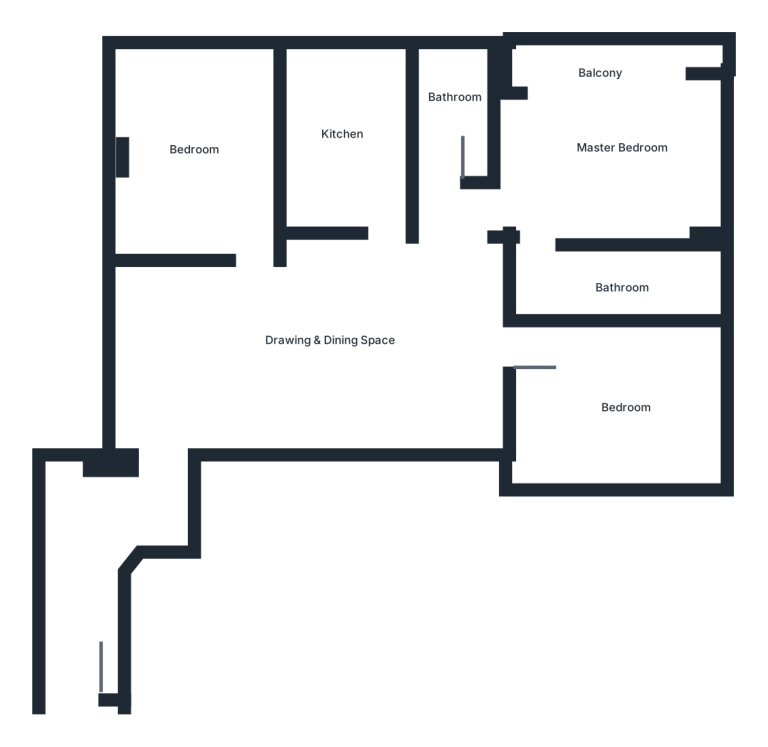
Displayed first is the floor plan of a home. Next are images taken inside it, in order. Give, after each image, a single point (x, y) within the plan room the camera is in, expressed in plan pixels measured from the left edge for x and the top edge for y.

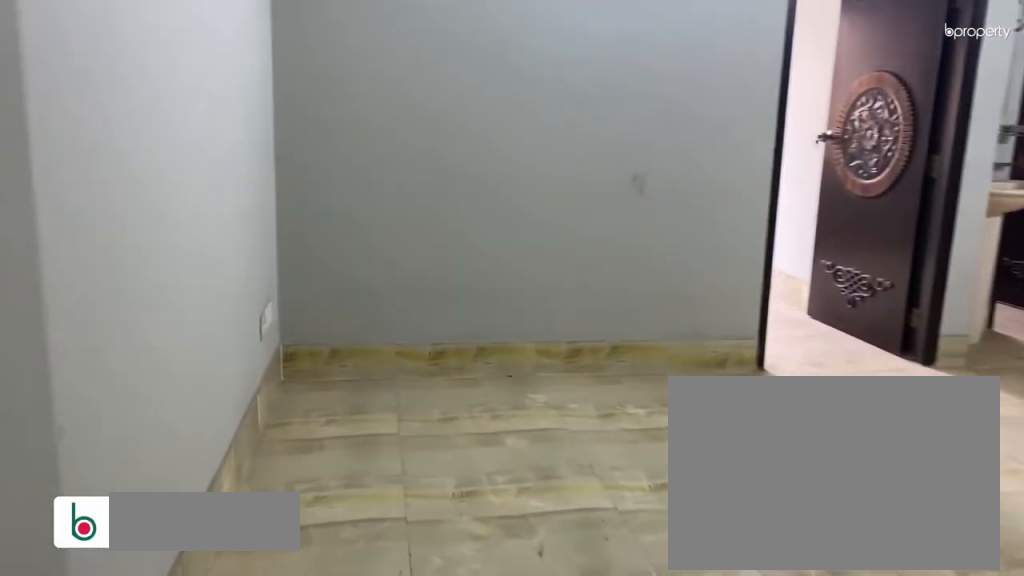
(195, 414)
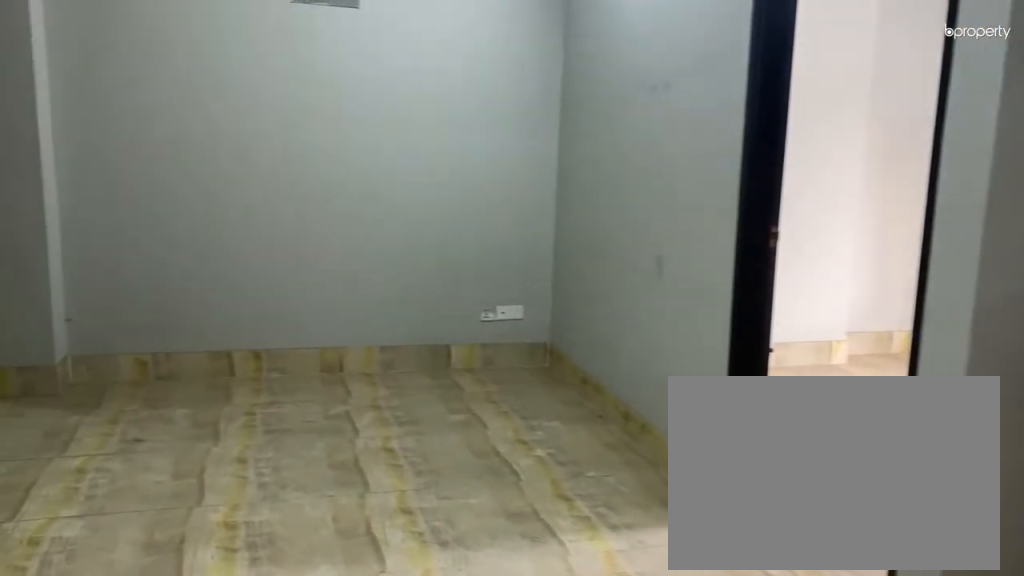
(325, 314)
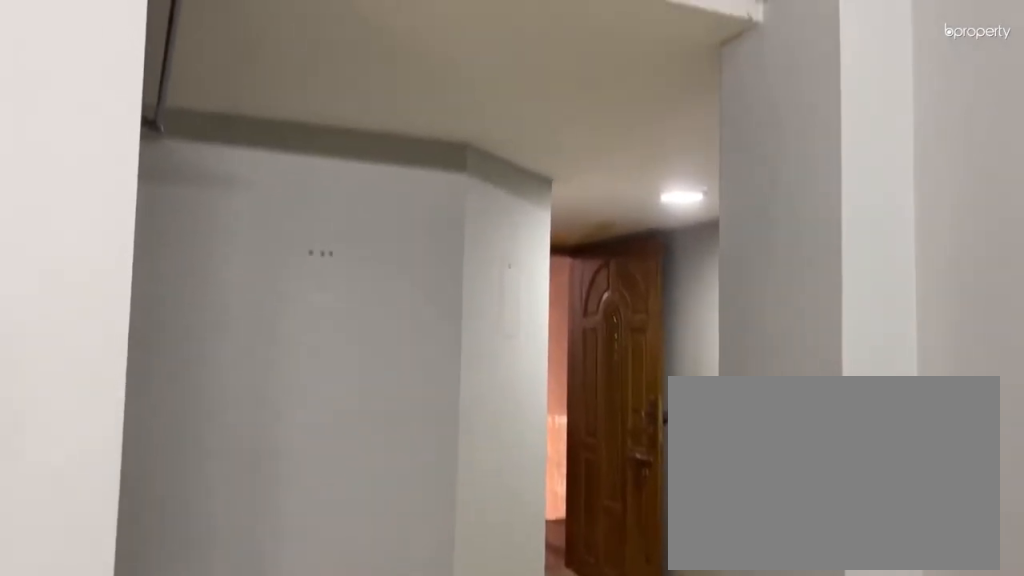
(325, 314)
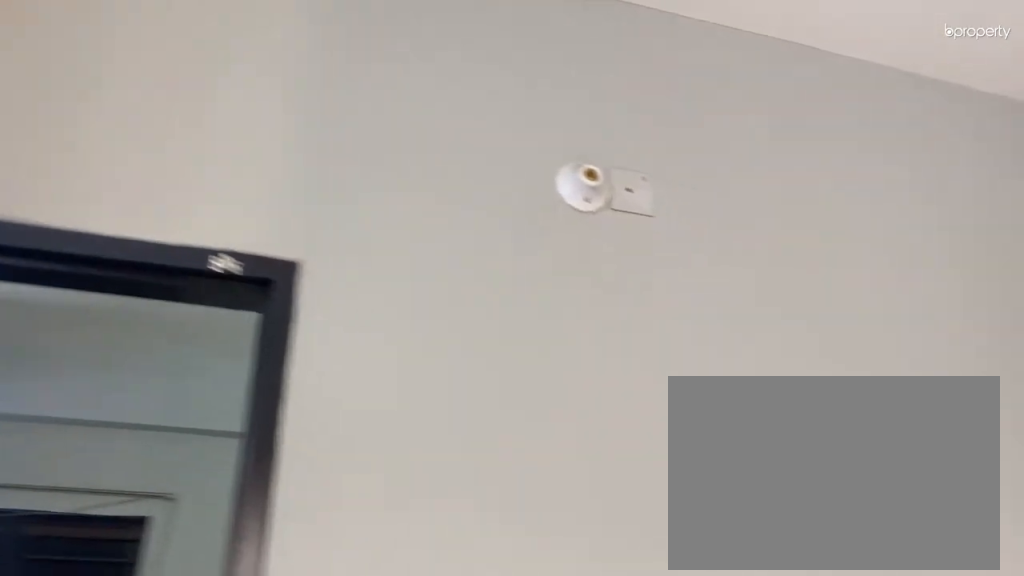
(185, 175)
